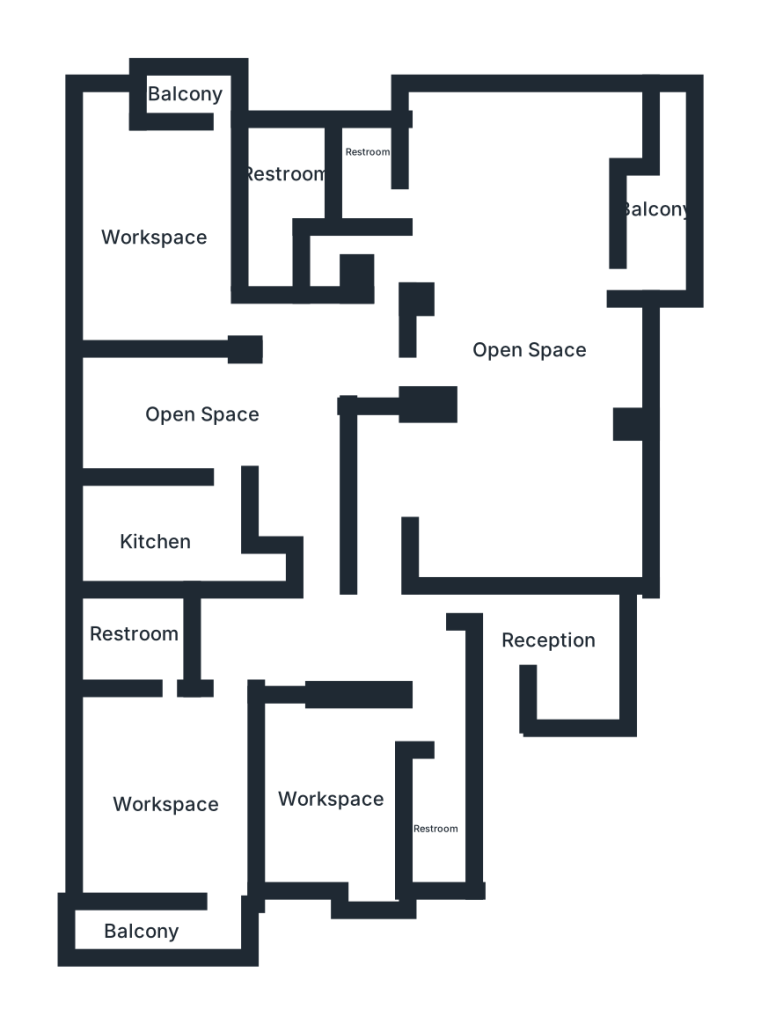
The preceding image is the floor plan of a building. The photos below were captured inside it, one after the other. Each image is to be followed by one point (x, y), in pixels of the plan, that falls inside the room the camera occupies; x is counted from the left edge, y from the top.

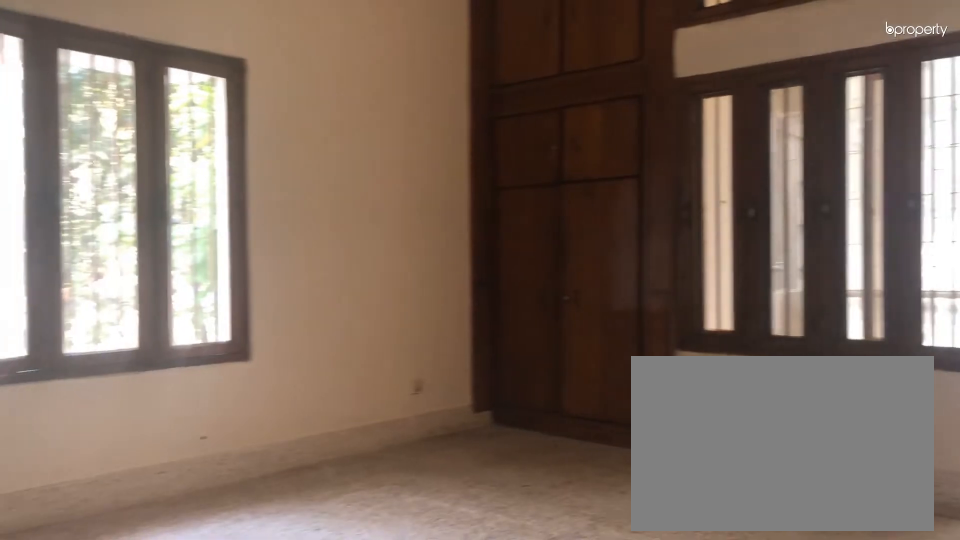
(155, 242)
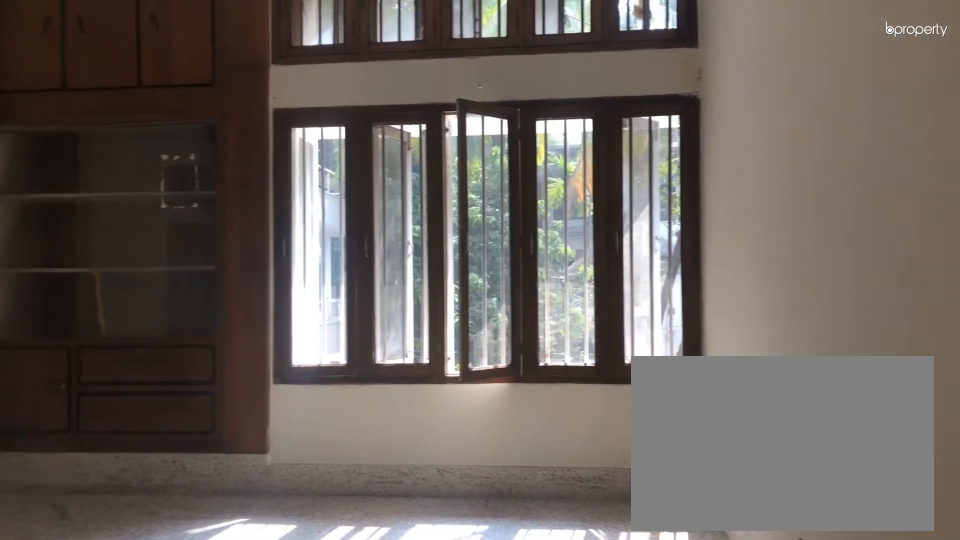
(514, 479)
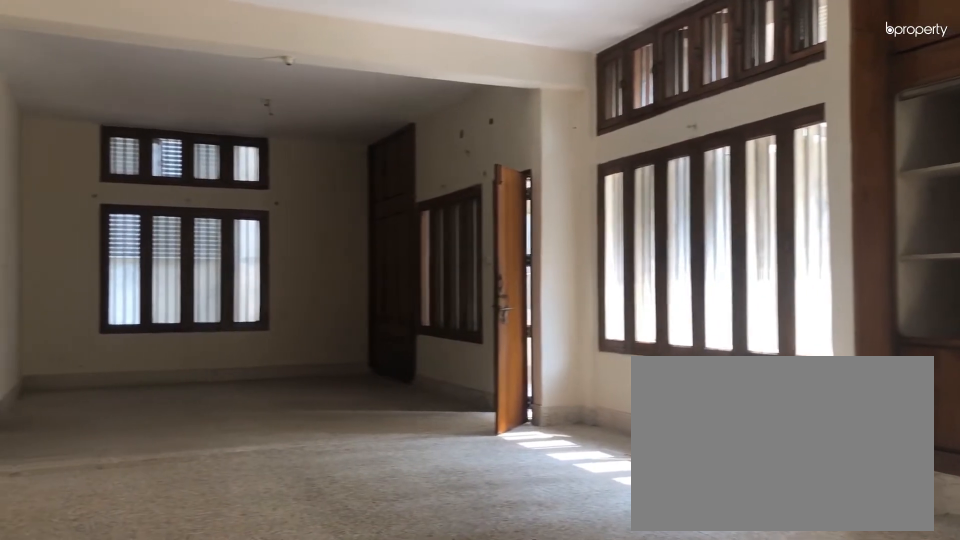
(513, 294)
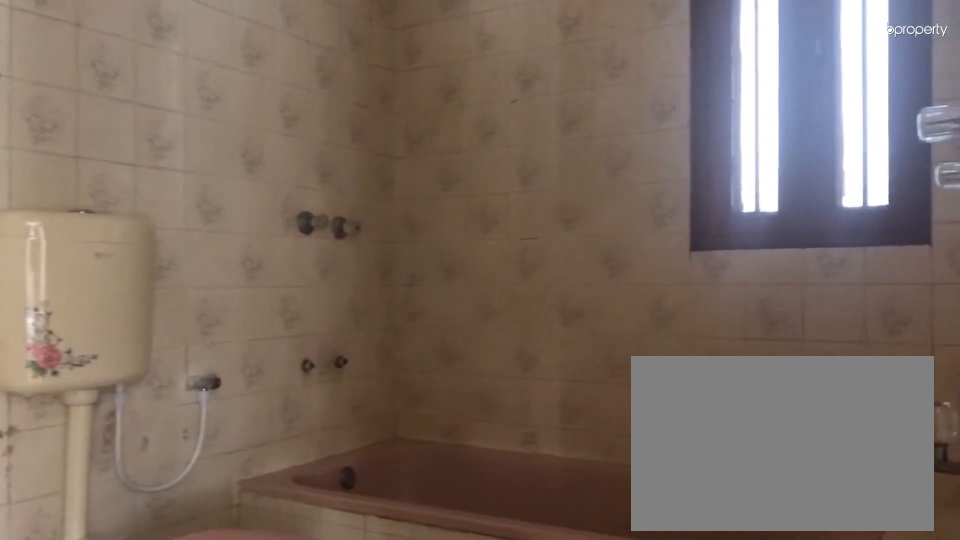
(367, 181)
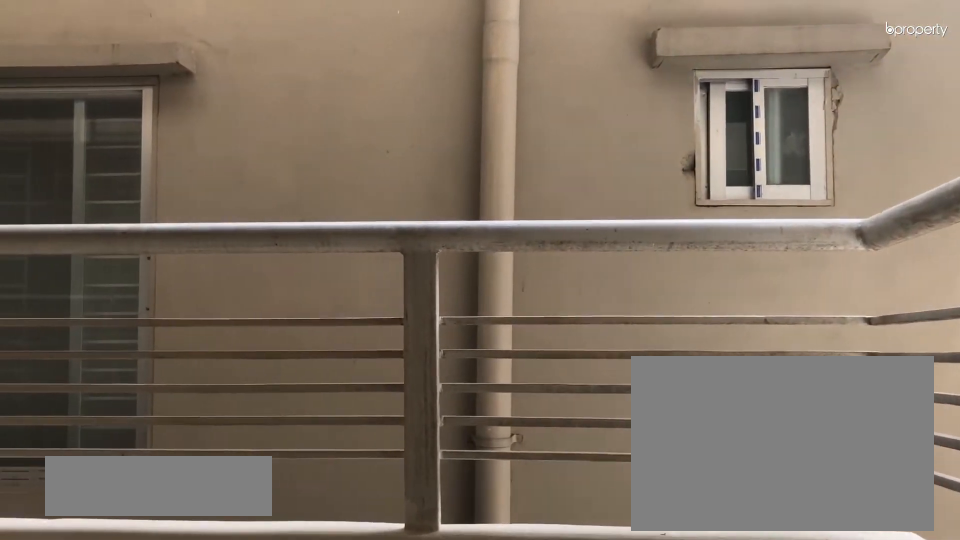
(648, 217)
